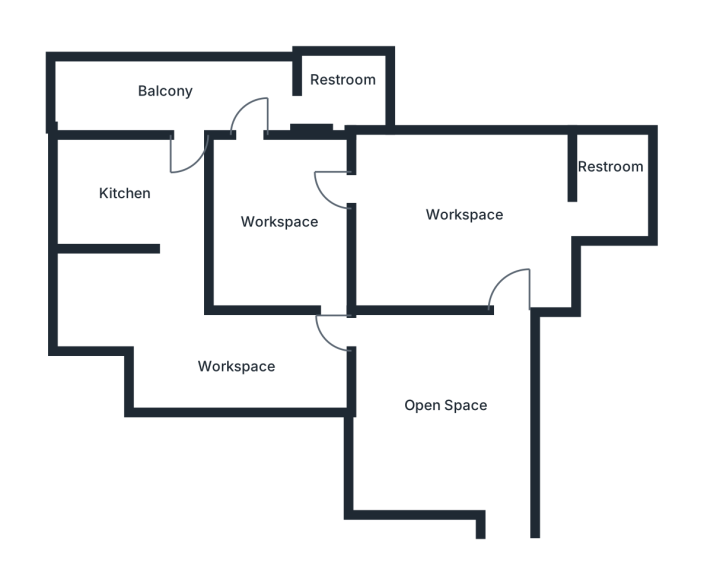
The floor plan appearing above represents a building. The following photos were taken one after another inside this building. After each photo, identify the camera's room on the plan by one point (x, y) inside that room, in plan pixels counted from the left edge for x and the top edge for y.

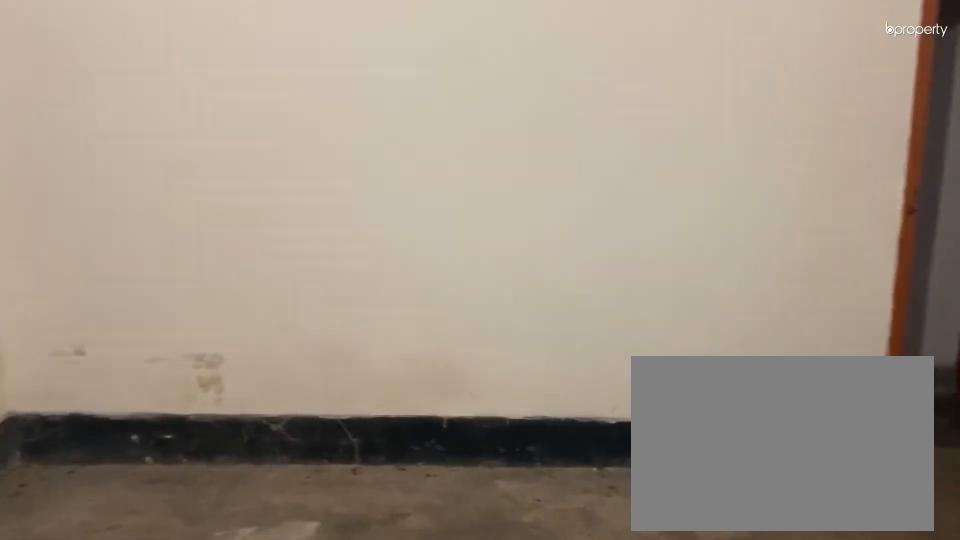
(440, 401)
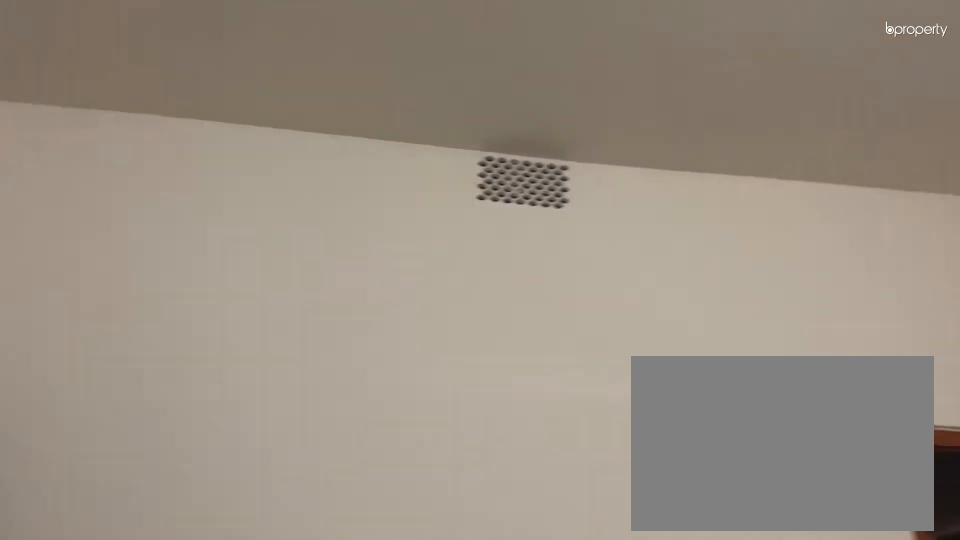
(440, 401)
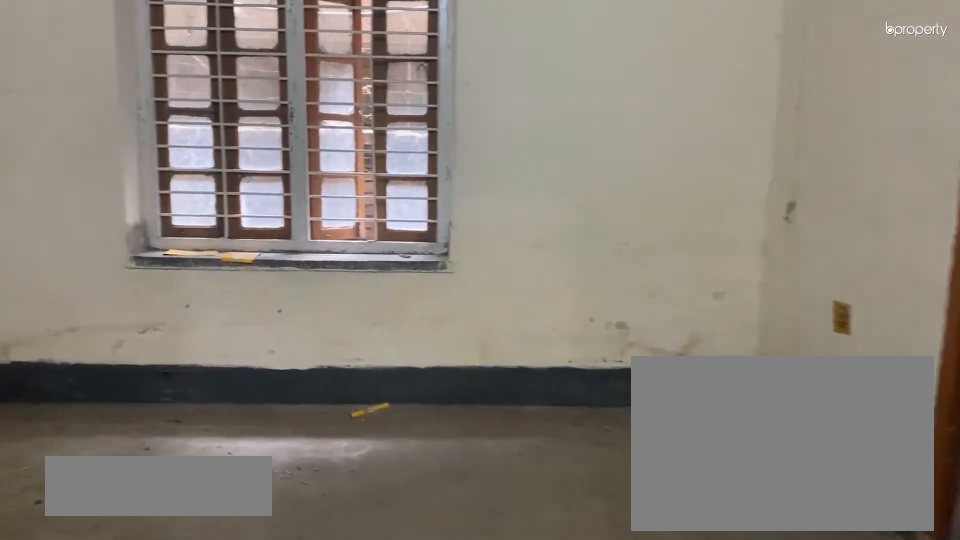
(457, 211)
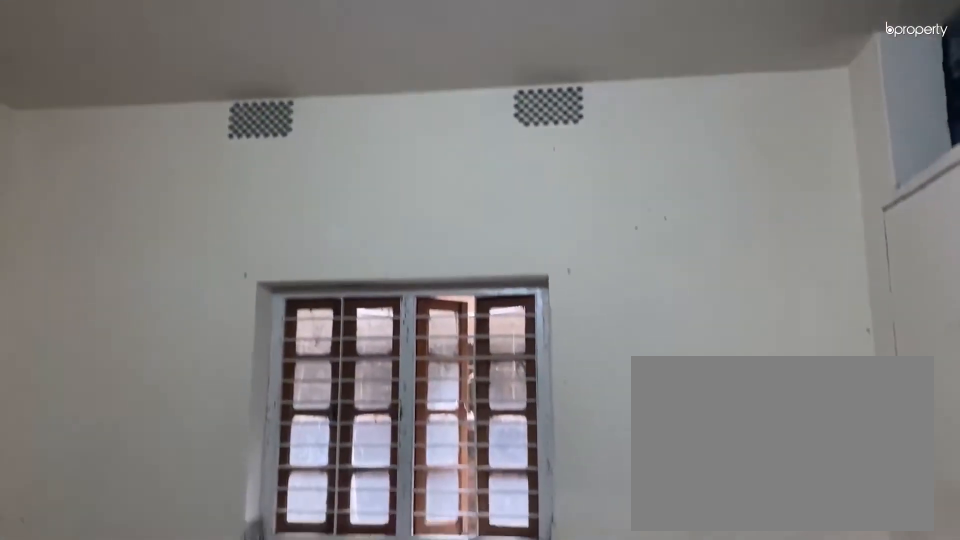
(457, 211)
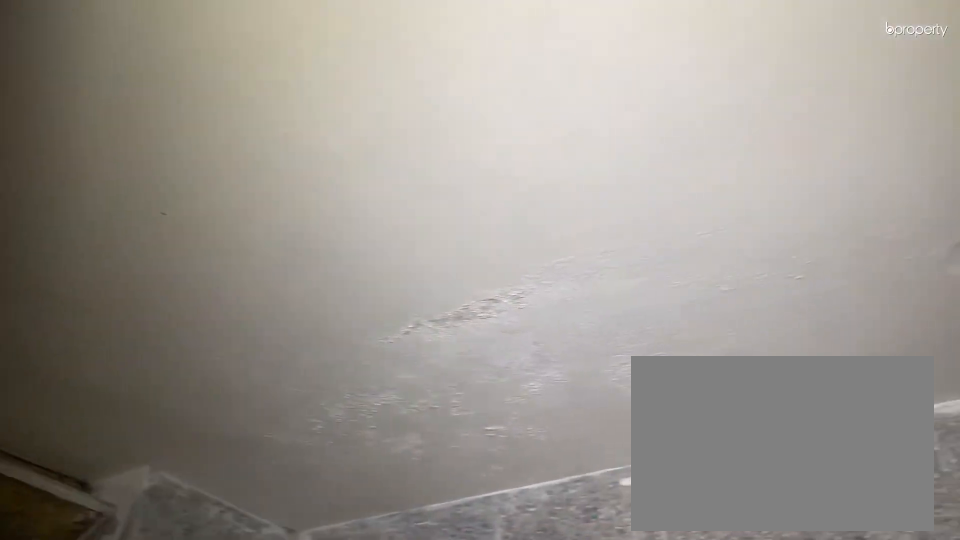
(608, 181)
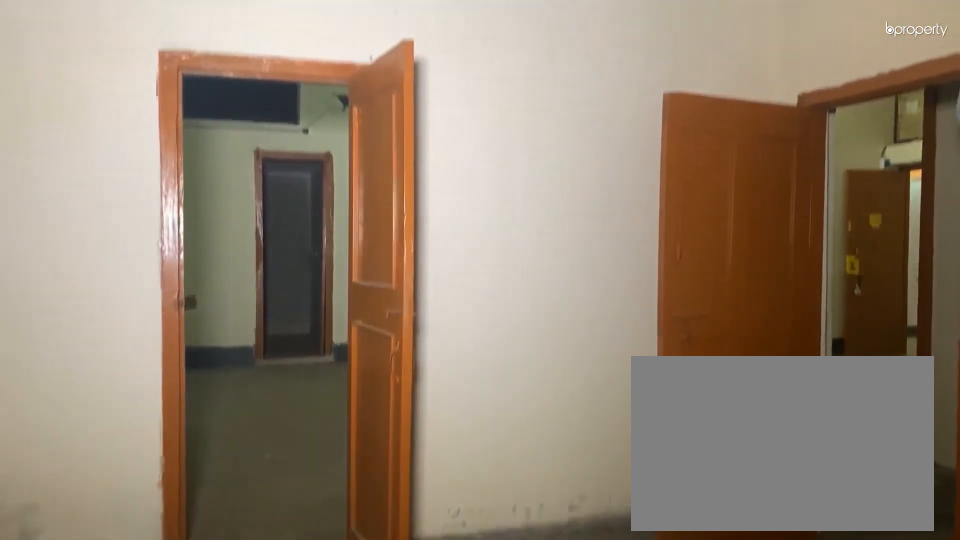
(273, 218)
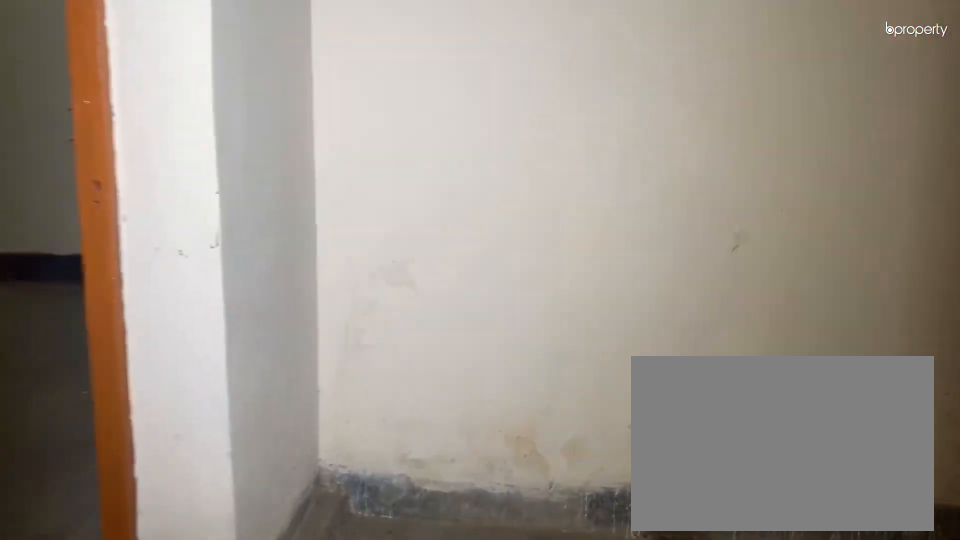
(280, 369)
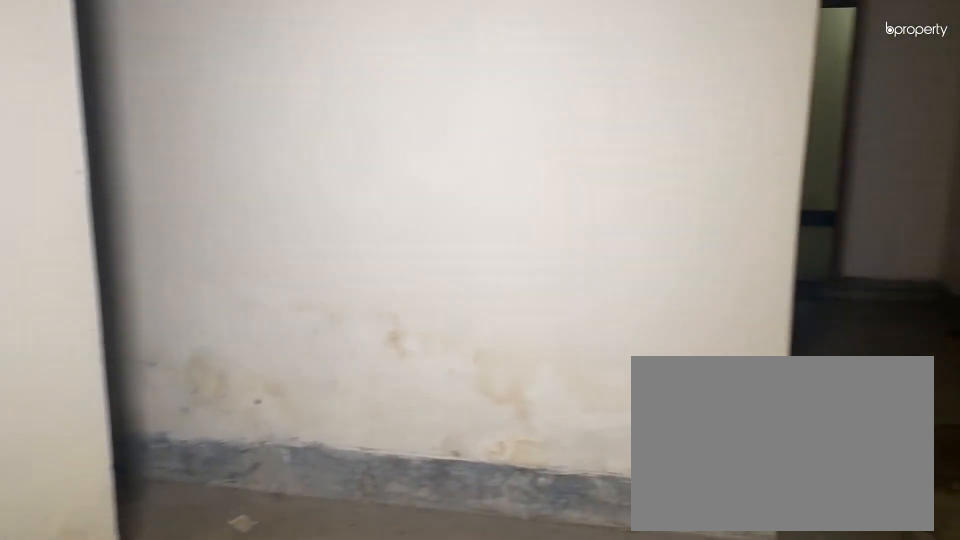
(187, 350)
